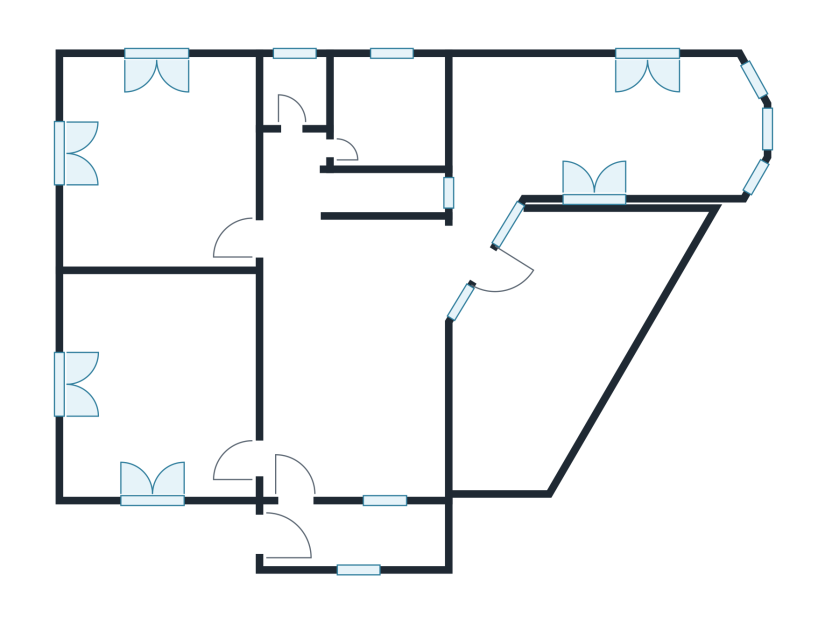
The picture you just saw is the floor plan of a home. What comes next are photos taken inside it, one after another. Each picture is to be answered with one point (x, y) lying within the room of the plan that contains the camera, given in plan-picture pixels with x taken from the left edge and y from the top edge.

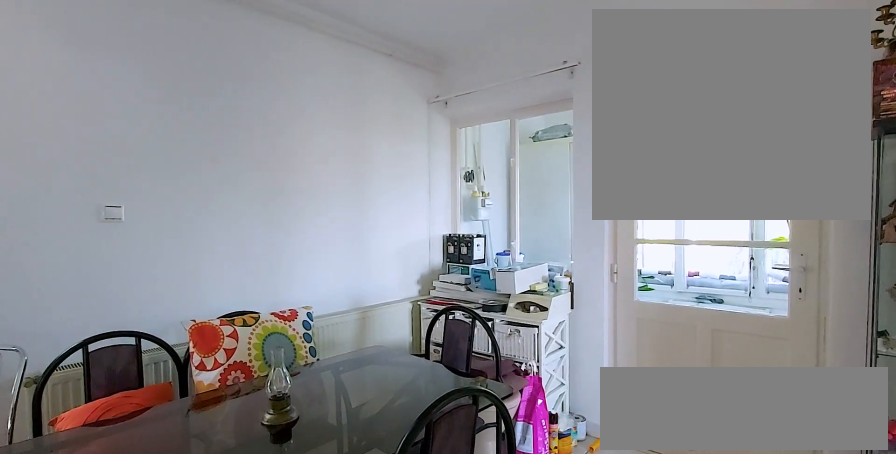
(355, 370)
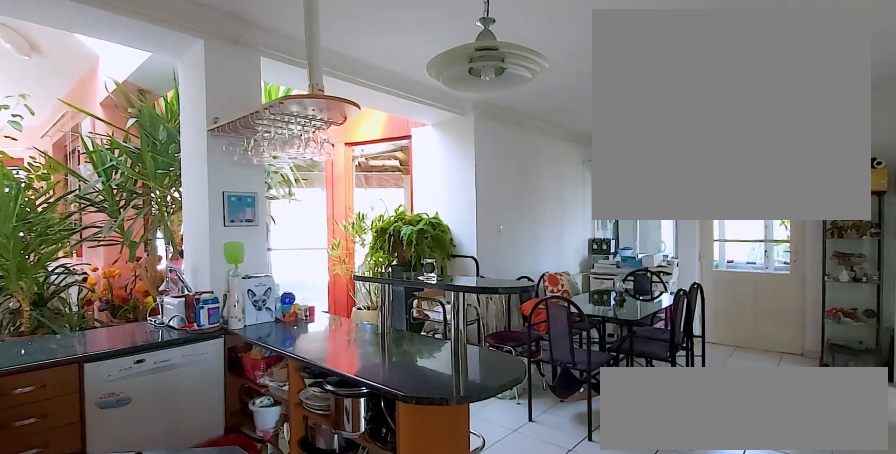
(355, 369)
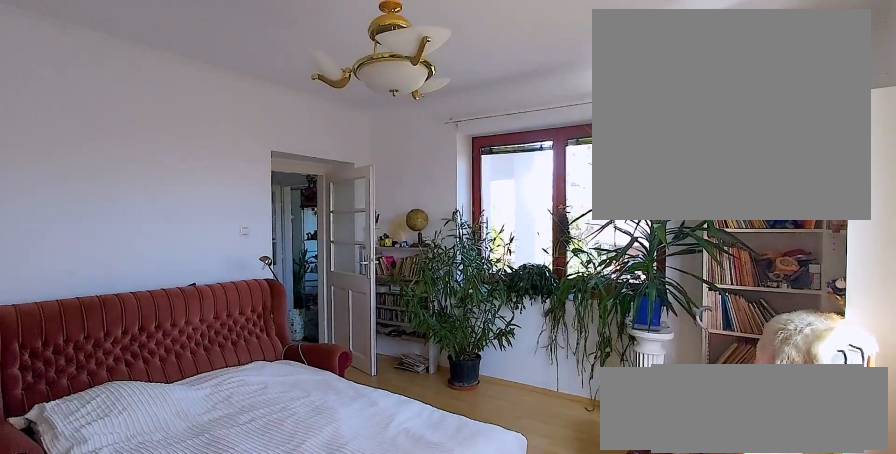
(163, 393)
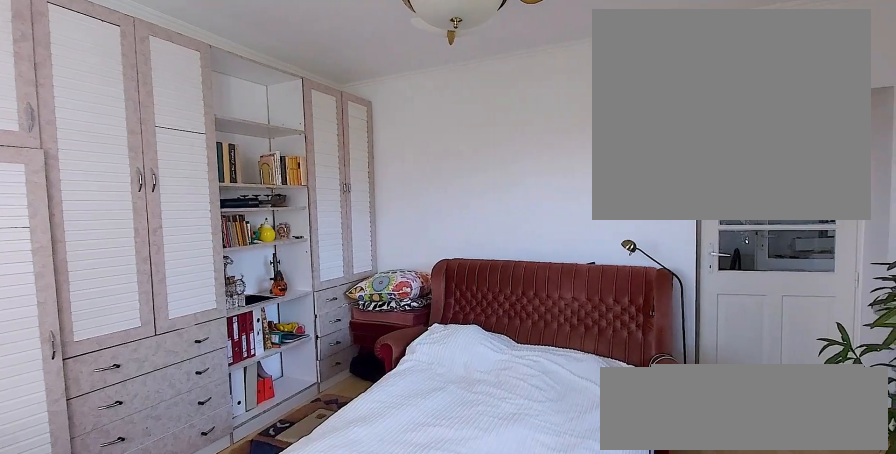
(163, 393)
